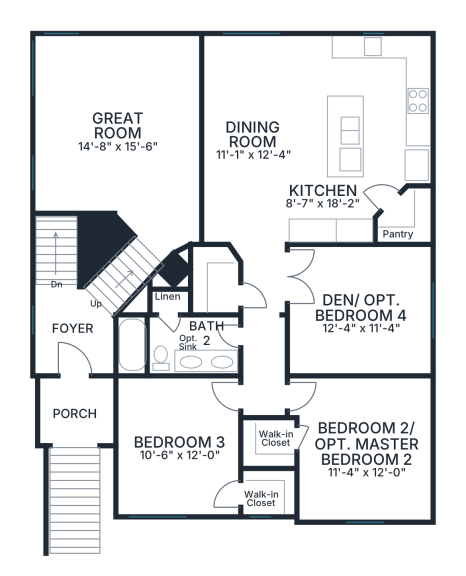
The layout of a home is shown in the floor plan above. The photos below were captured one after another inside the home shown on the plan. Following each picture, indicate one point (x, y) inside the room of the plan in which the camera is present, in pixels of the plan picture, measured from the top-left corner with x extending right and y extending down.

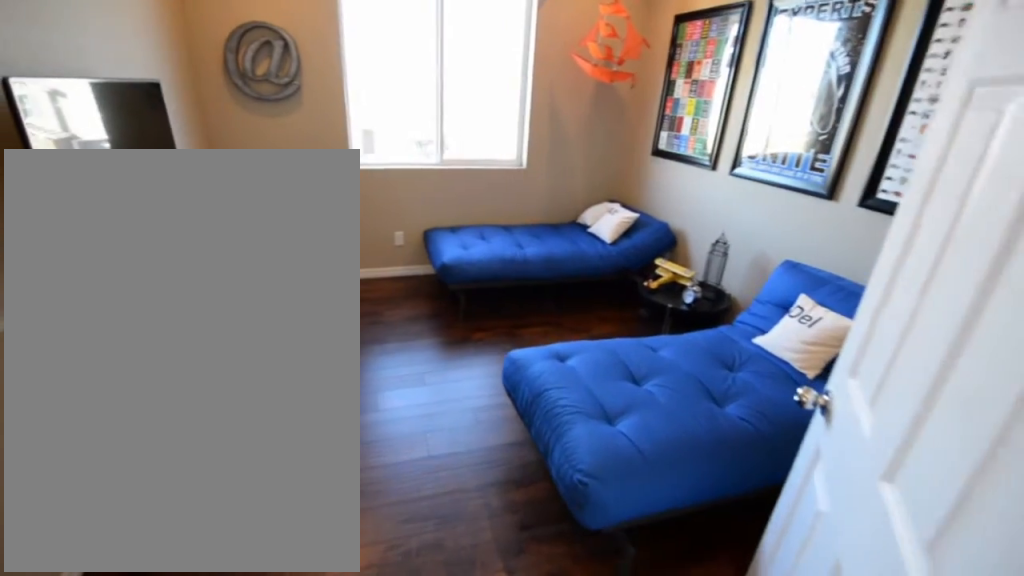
(359, 310)
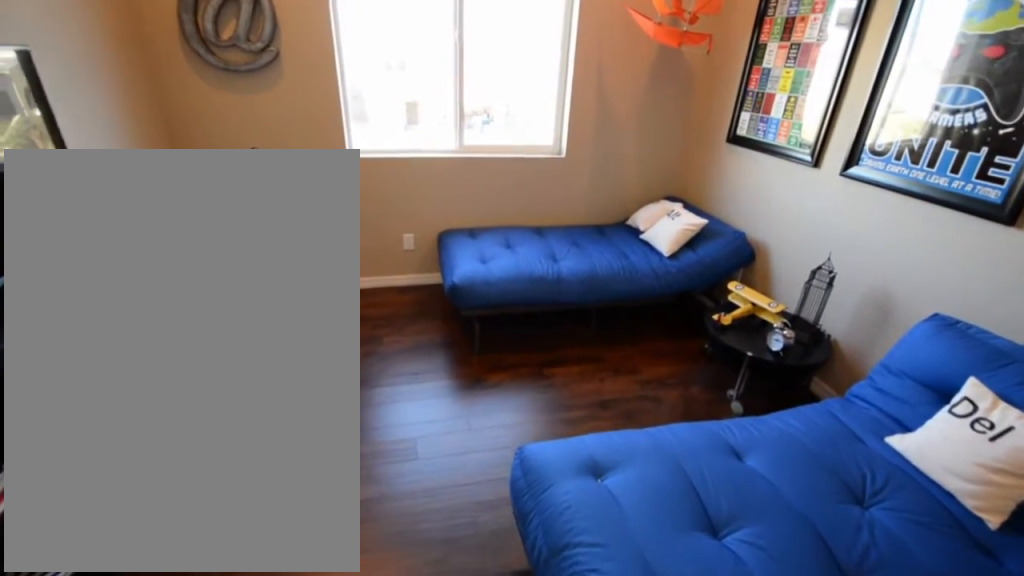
(359, 310)
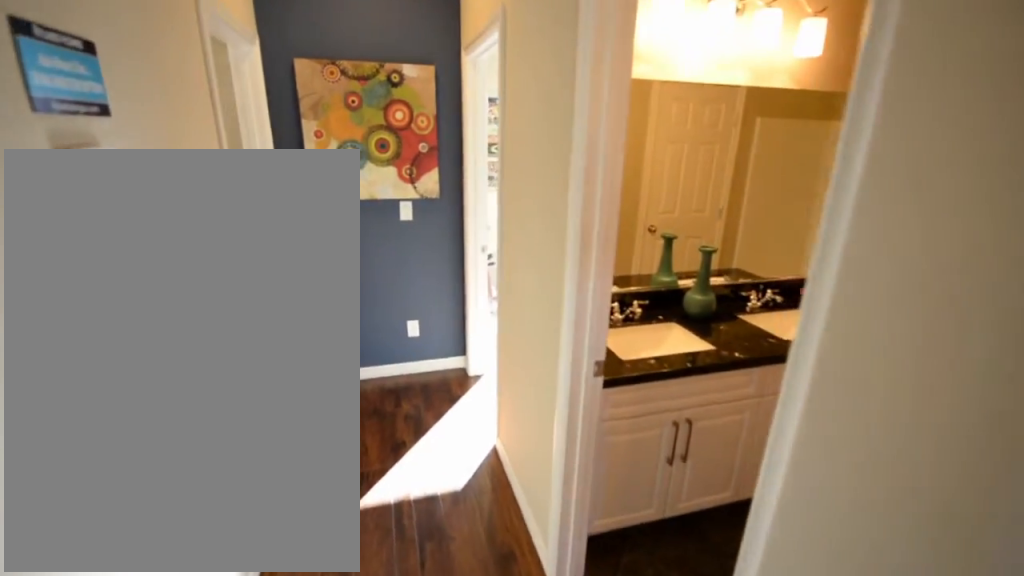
(264, 331)
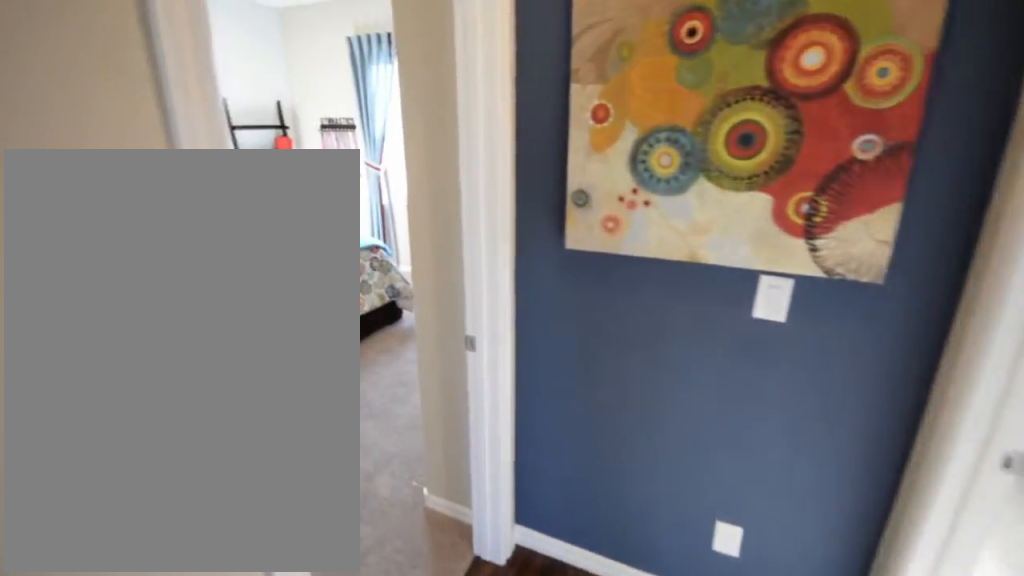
(264, 331)
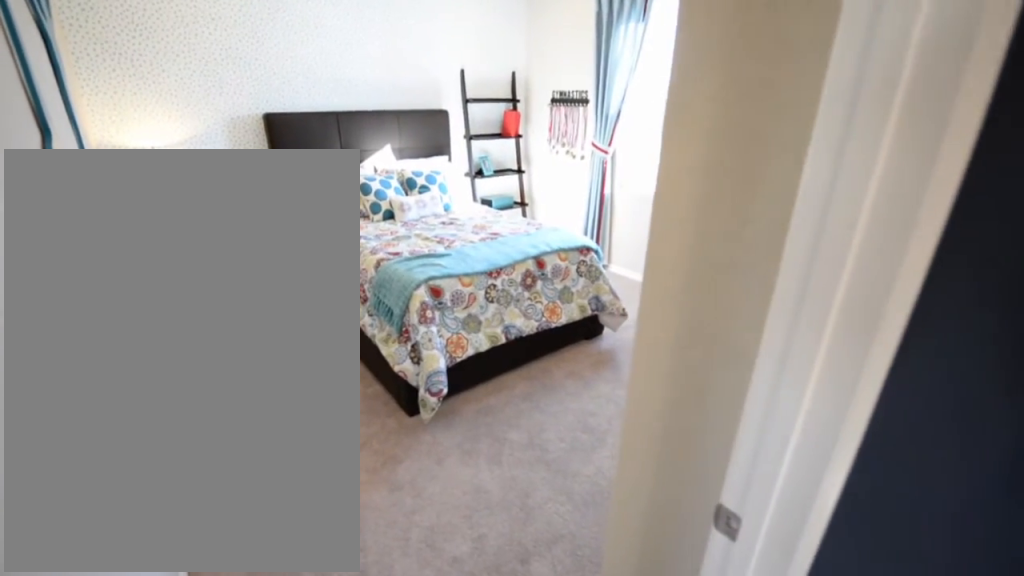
(351, 447)
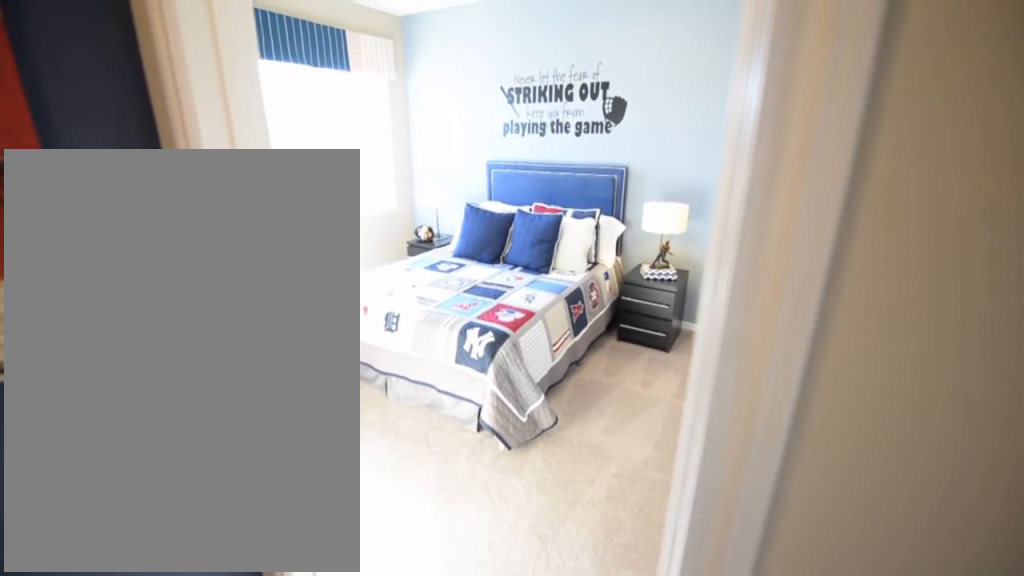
(189, 455)
